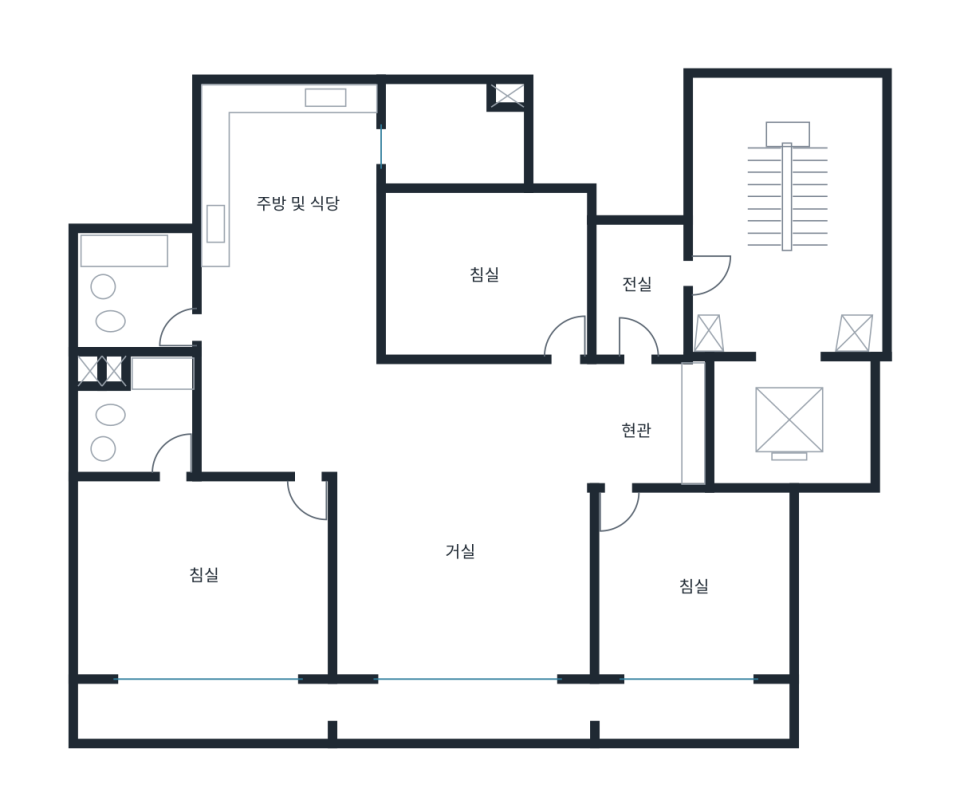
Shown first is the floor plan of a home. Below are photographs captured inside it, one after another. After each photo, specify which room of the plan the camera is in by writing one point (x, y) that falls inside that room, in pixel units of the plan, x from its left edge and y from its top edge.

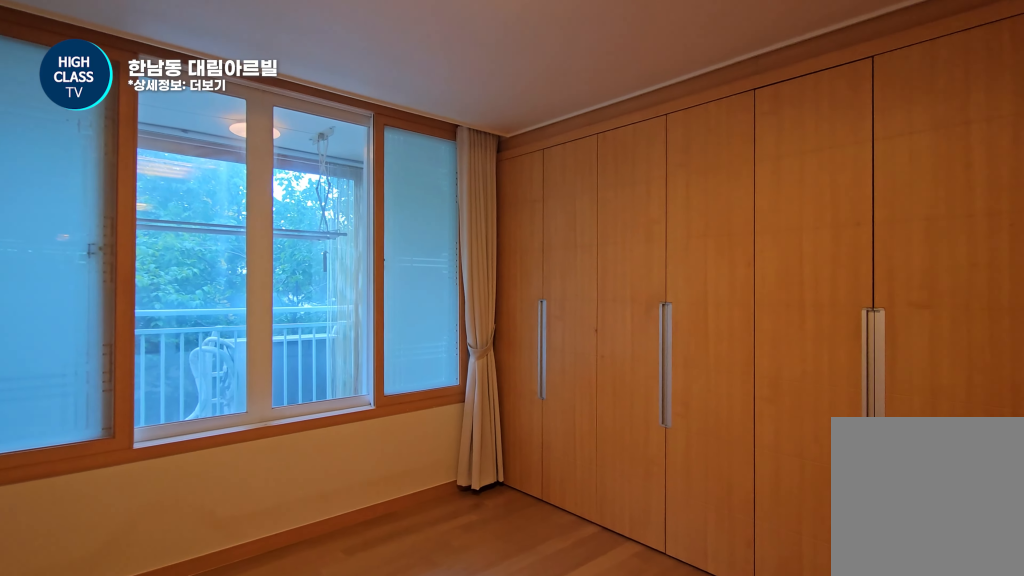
(208, 571)
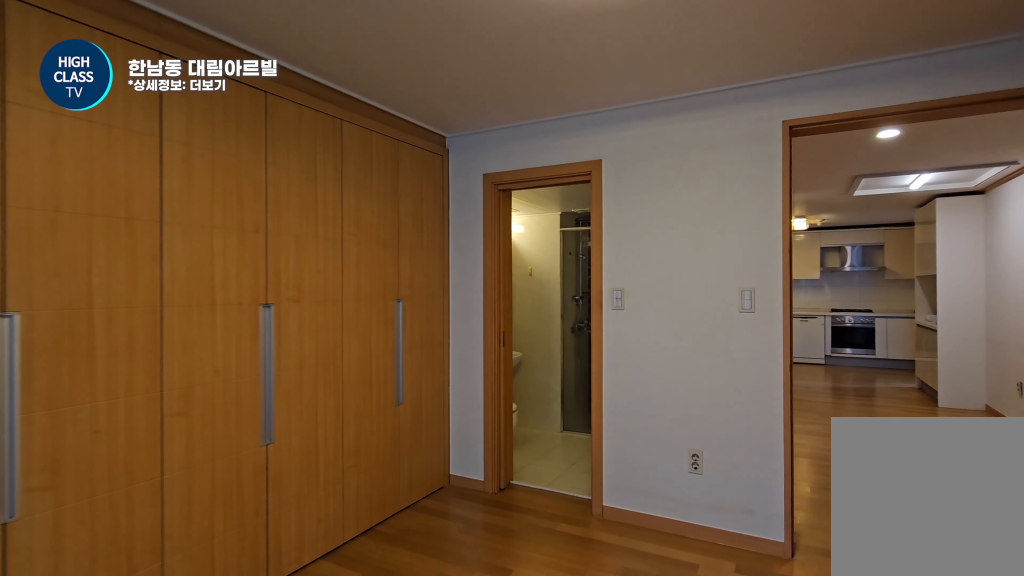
(208, 571)
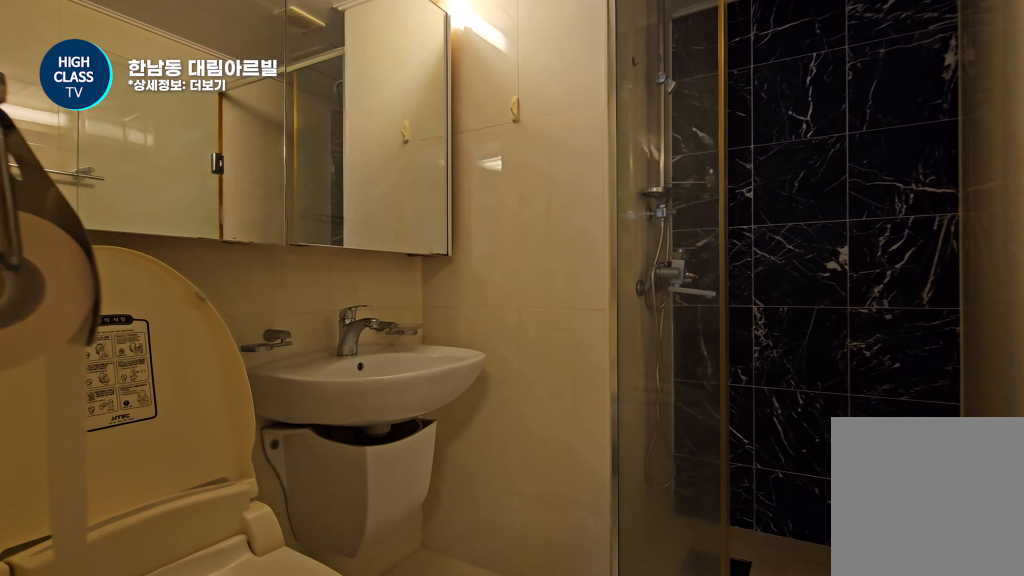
(140, 410)
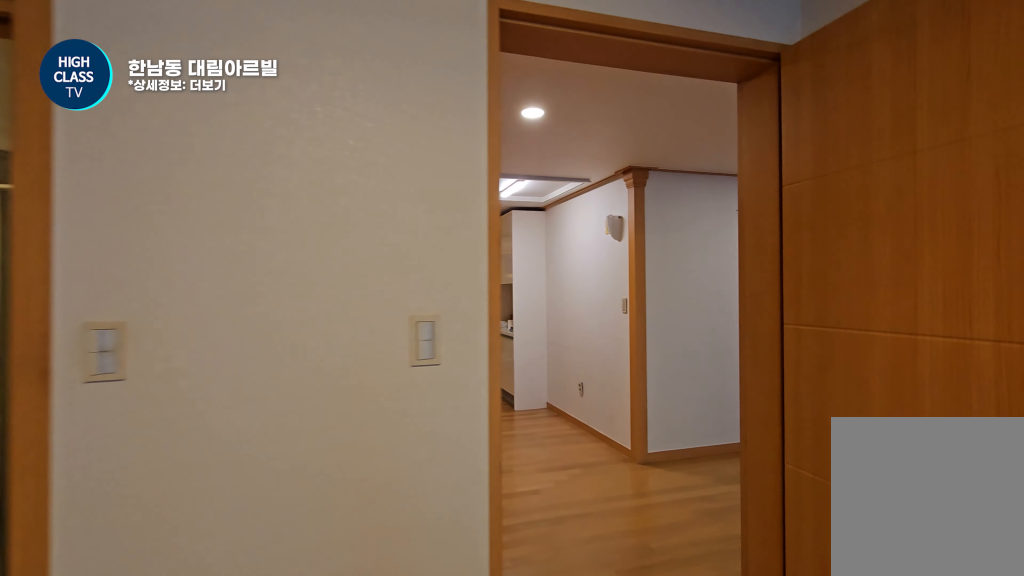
(208, 571)
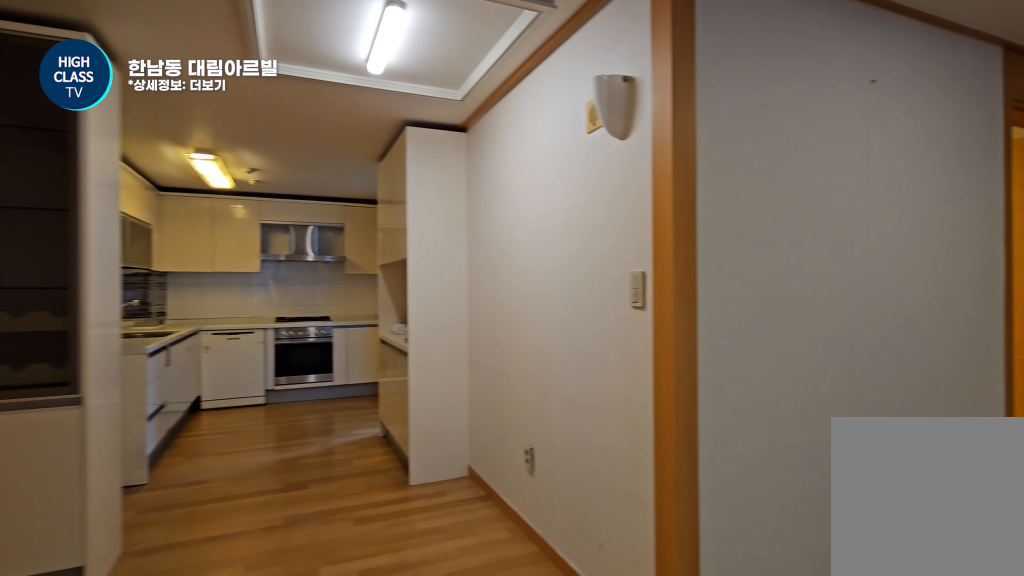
(393, 421)
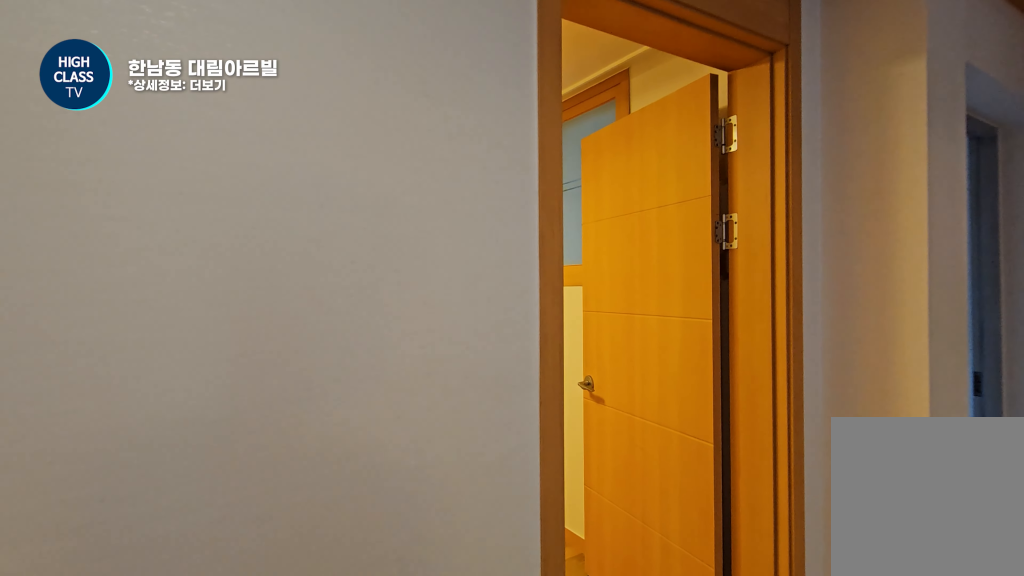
(393, 421)
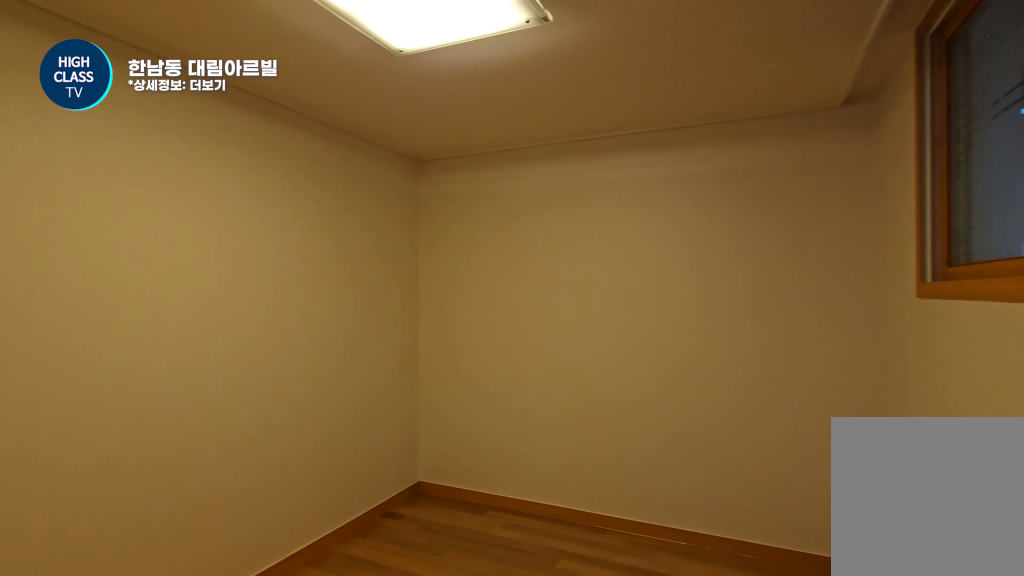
(484, 268)
